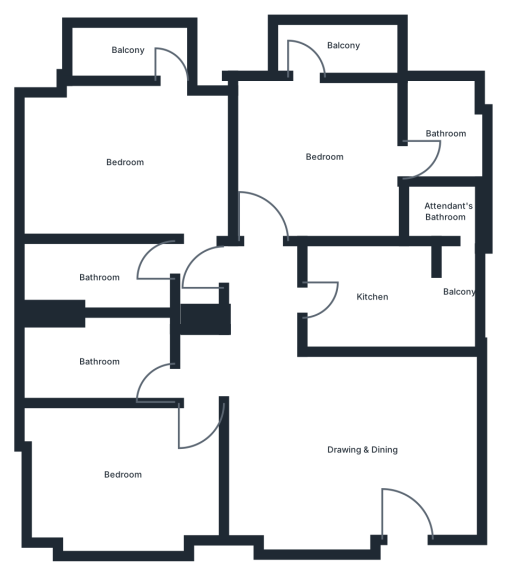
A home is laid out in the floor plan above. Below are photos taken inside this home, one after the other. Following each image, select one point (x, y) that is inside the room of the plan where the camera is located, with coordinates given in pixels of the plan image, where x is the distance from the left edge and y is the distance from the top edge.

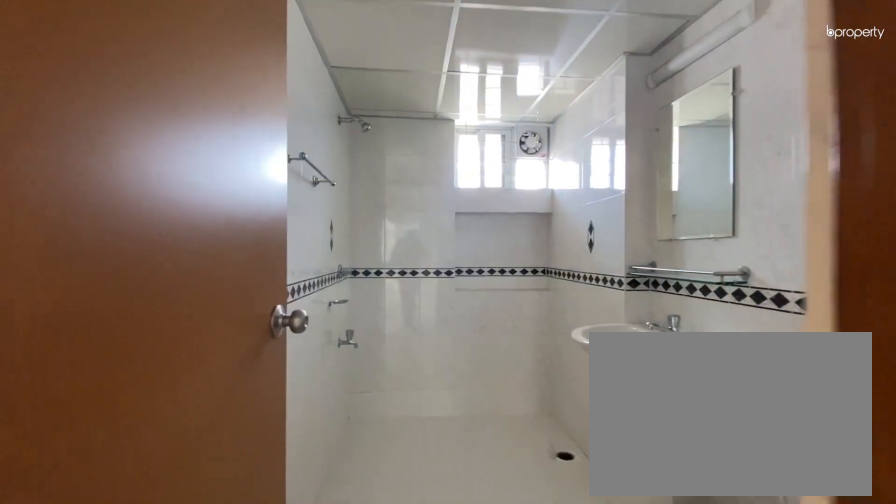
(180, 376)
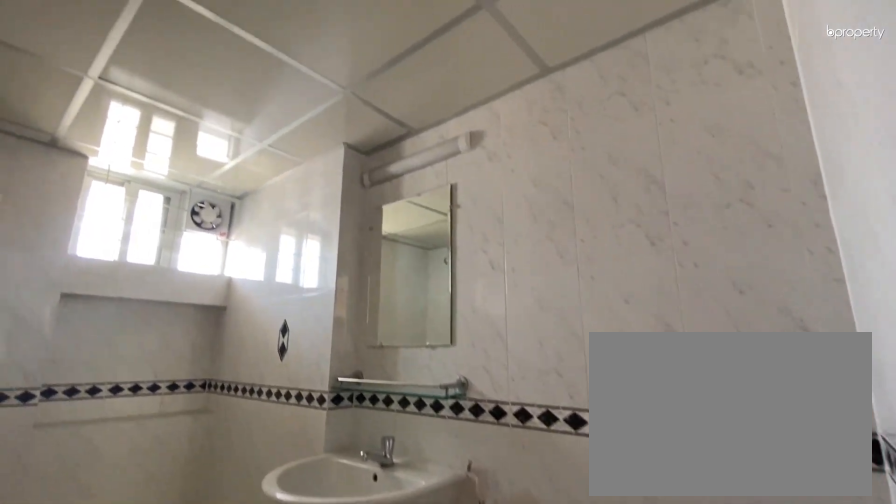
(97, 362)
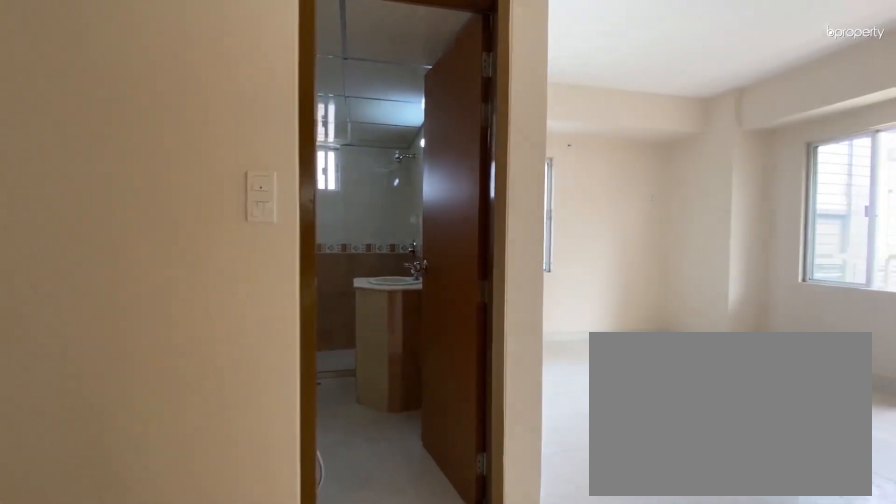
(217, 264)
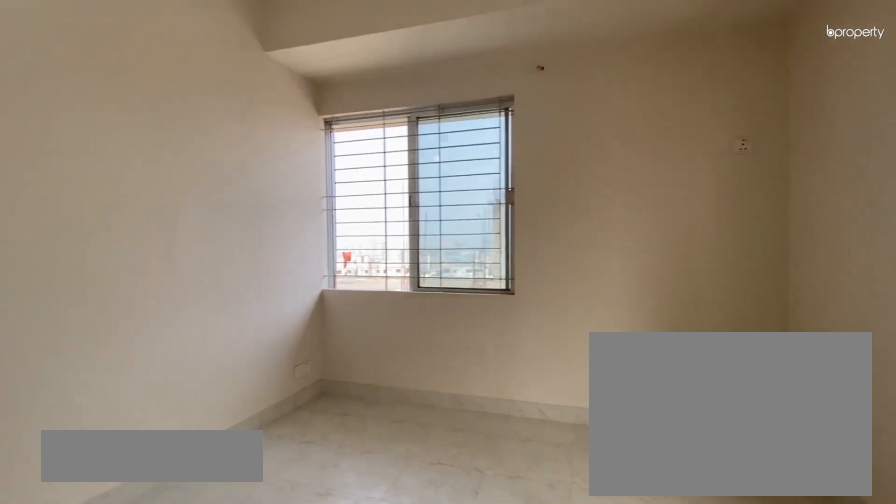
(123, 162)
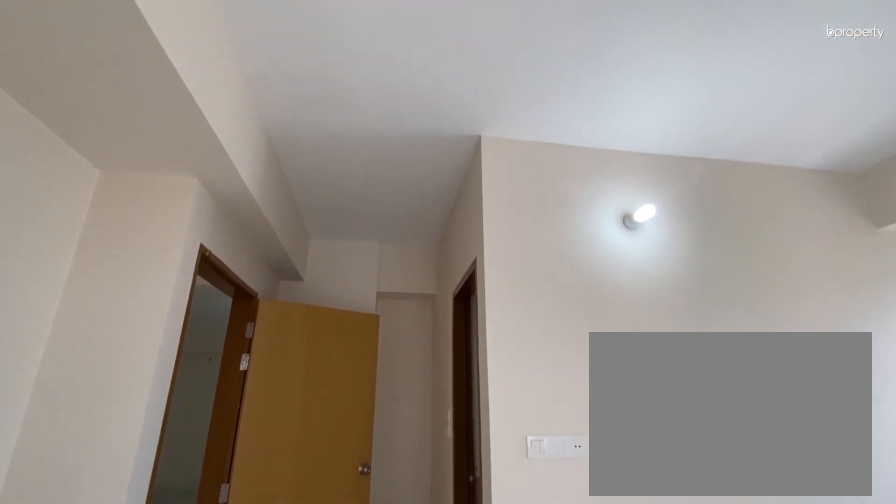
(123, 162)
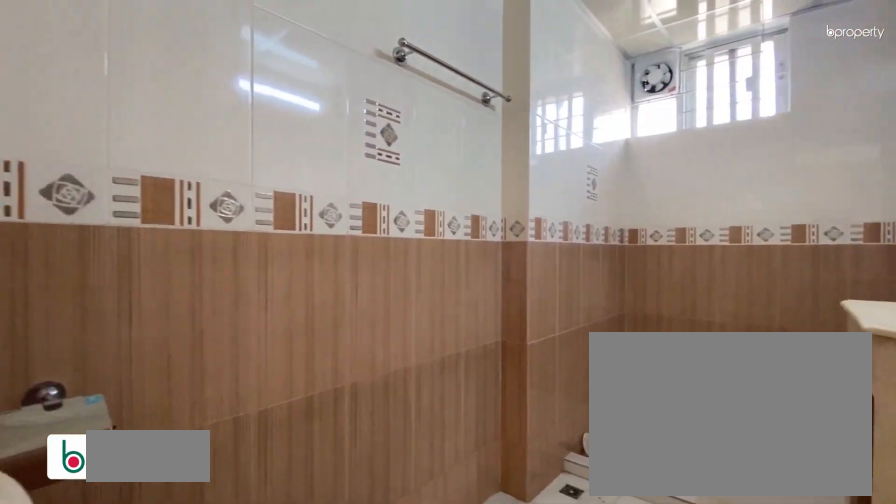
(98, 277)
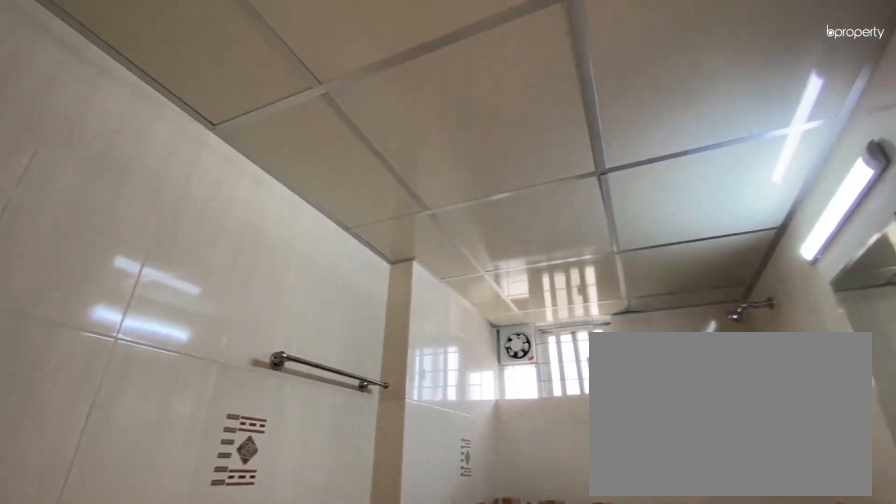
(98, 277)
